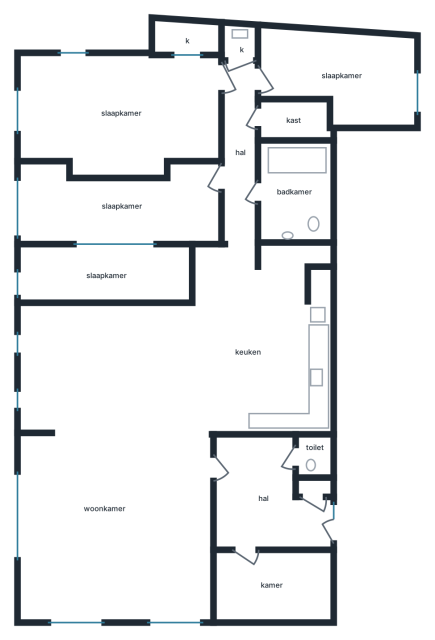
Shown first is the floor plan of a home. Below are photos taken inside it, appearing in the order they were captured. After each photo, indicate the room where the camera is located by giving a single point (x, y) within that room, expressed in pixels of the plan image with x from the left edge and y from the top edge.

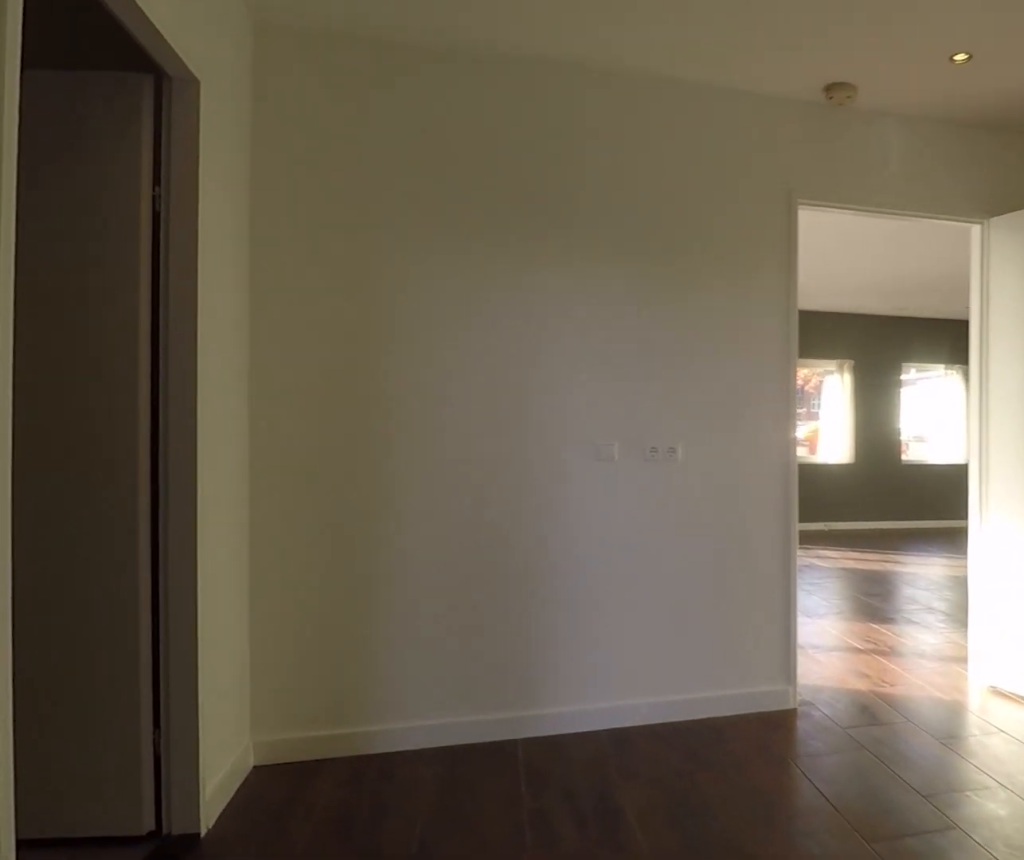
(263, 497)
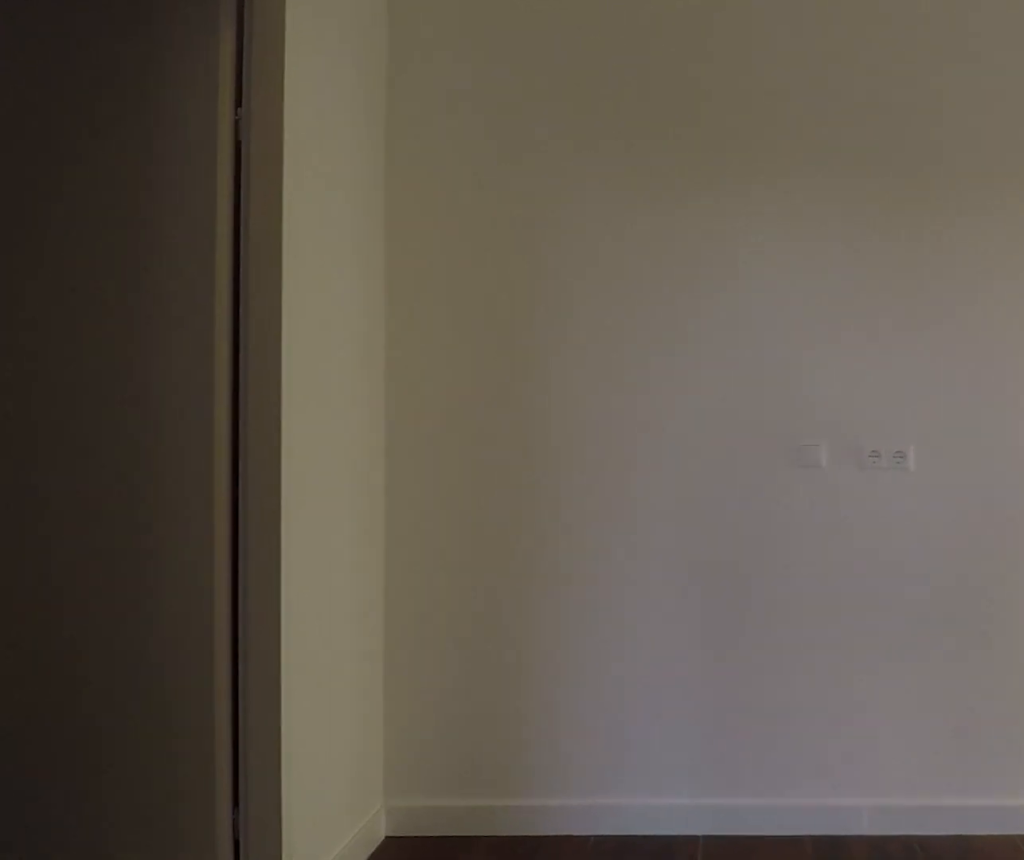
(263, 497)
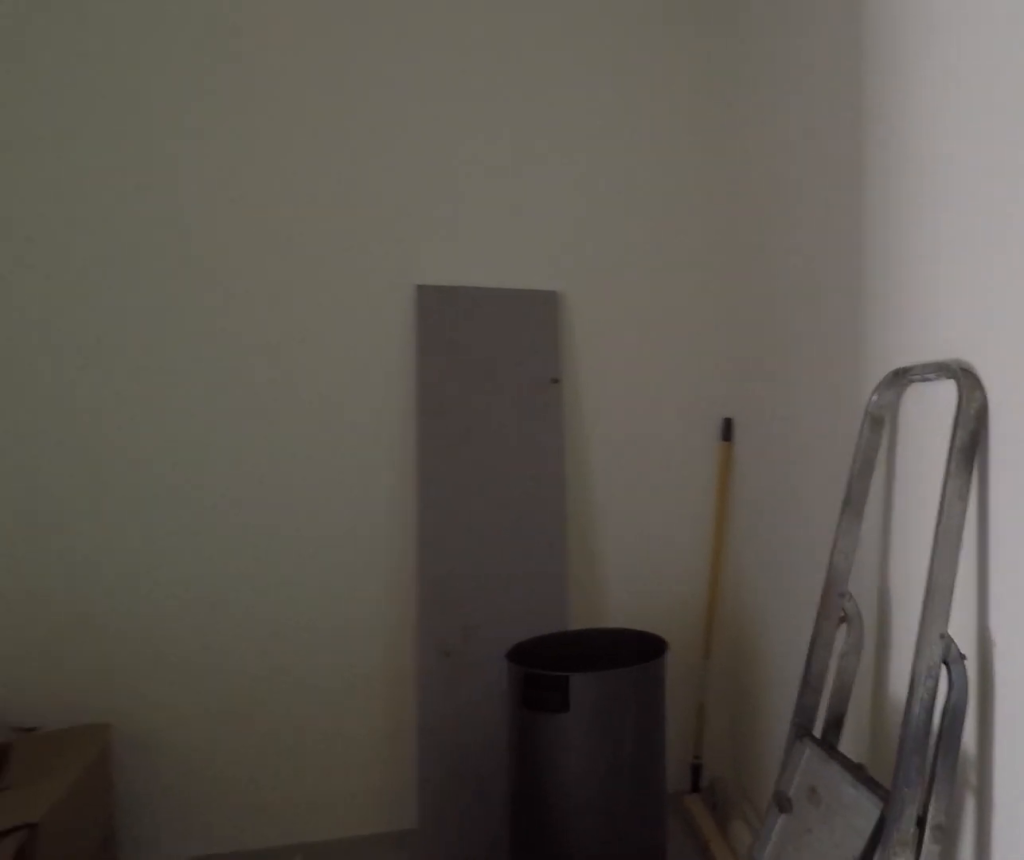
(271, 584)
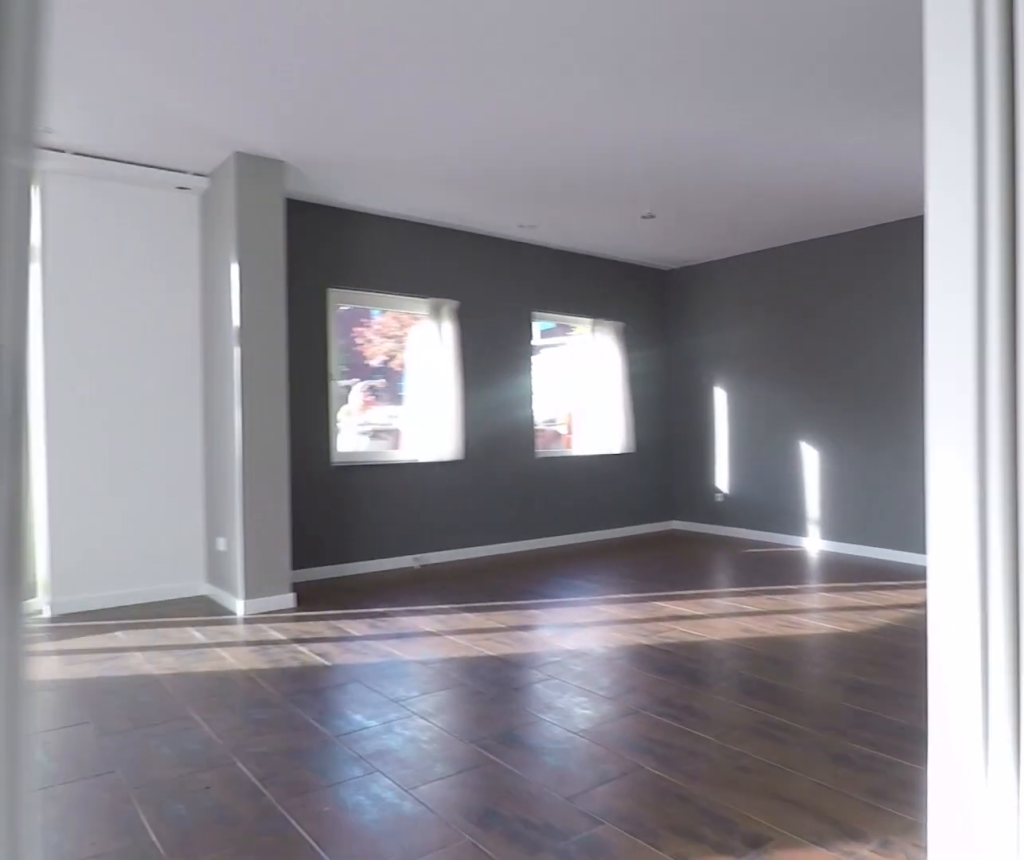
(263, 497)
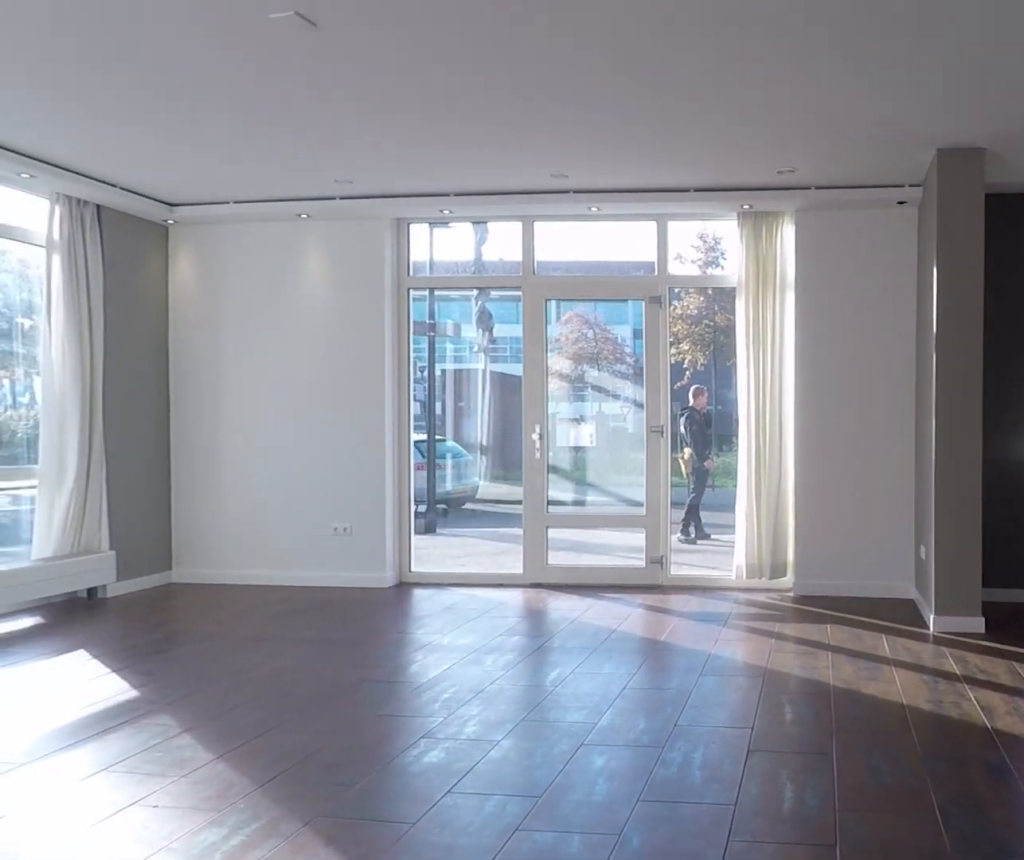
(114, 464)
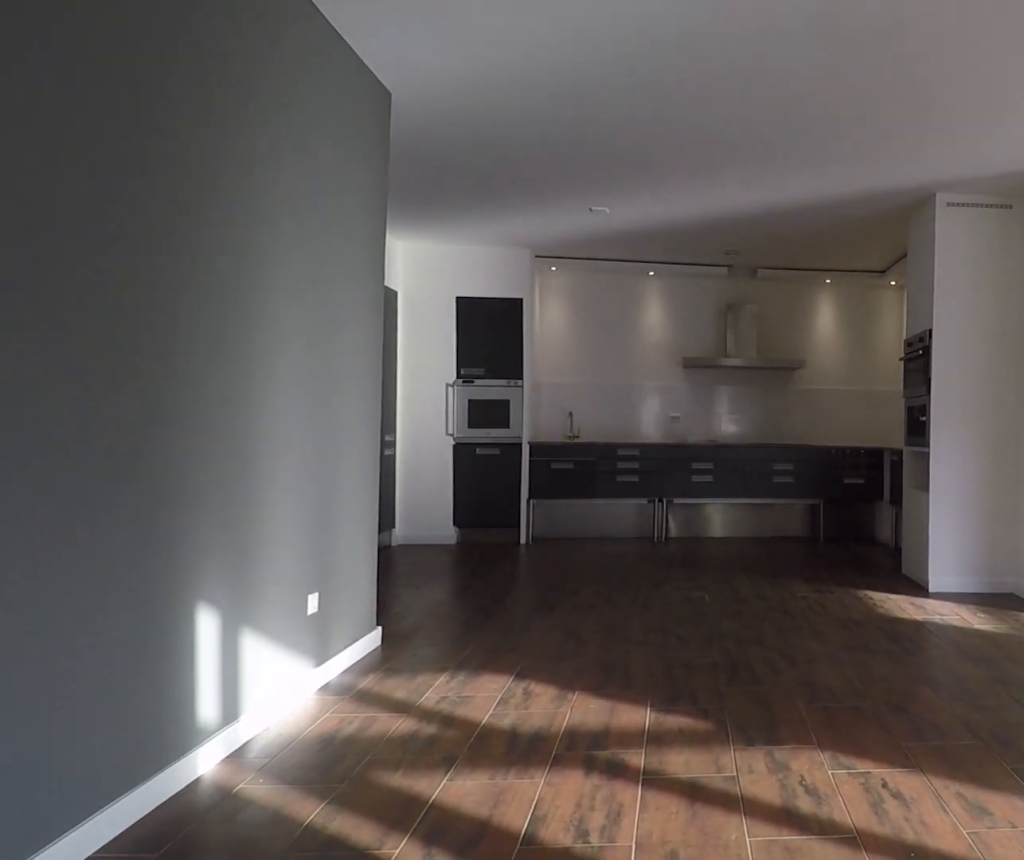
(114, 464)
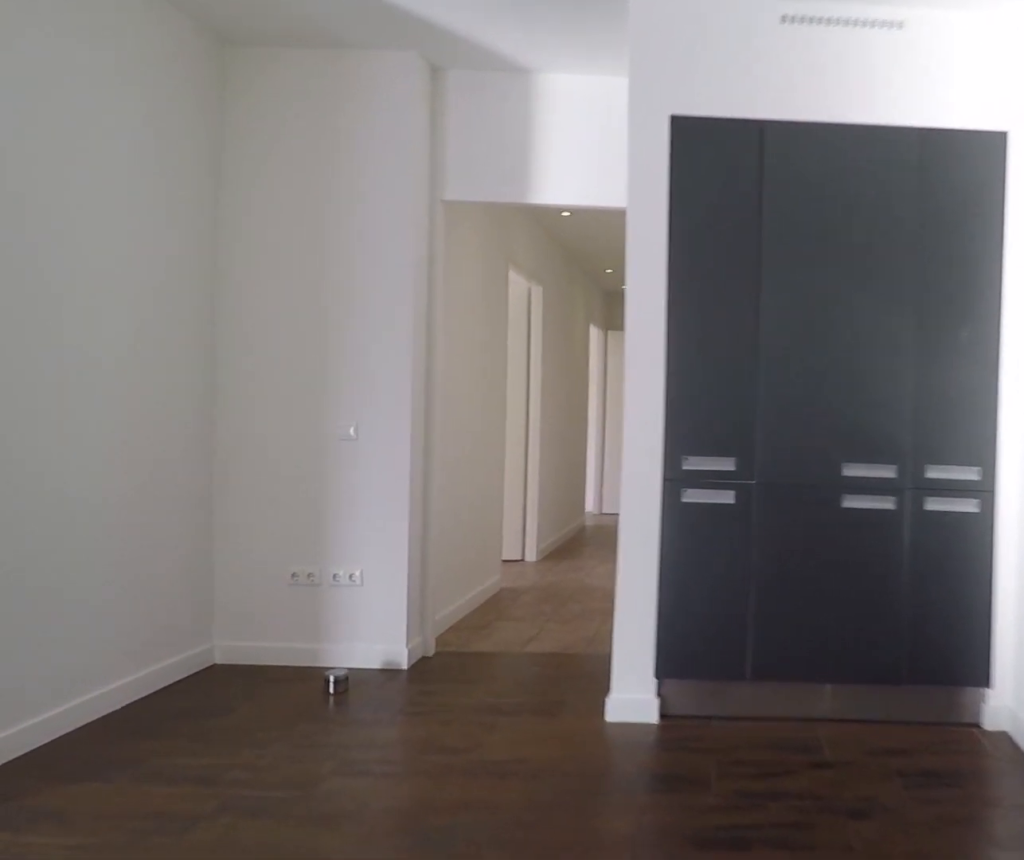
(262, 342)
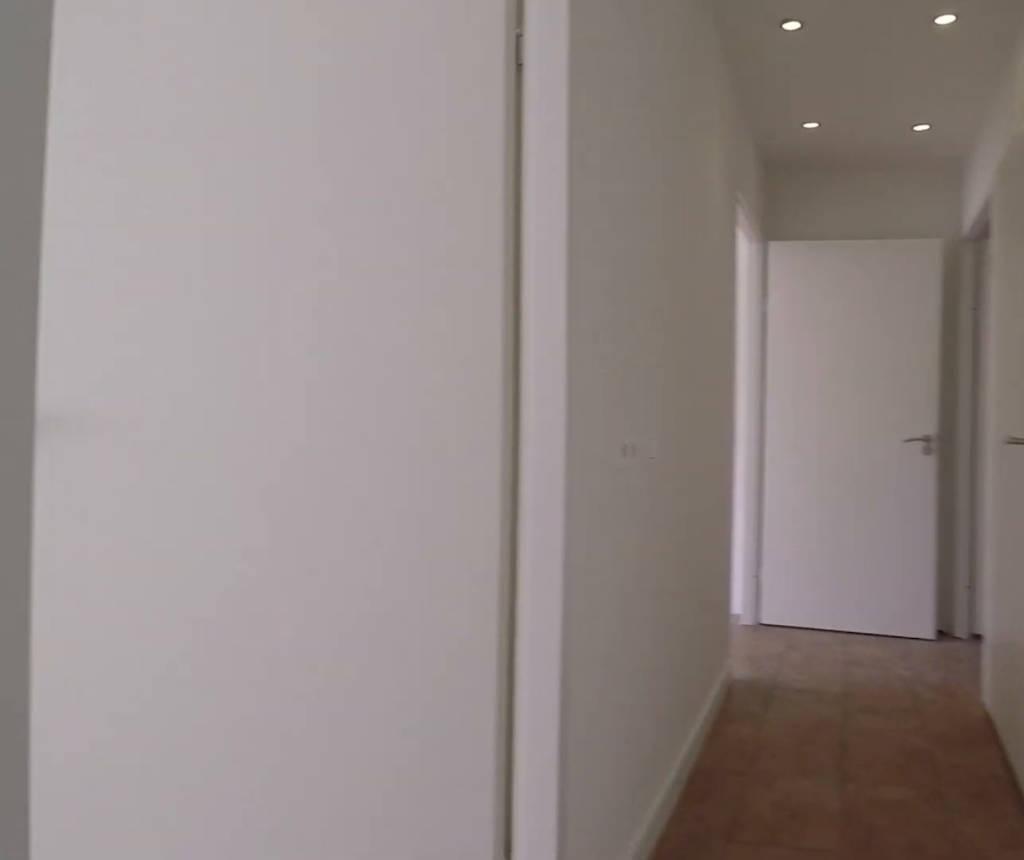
(240, 150)
